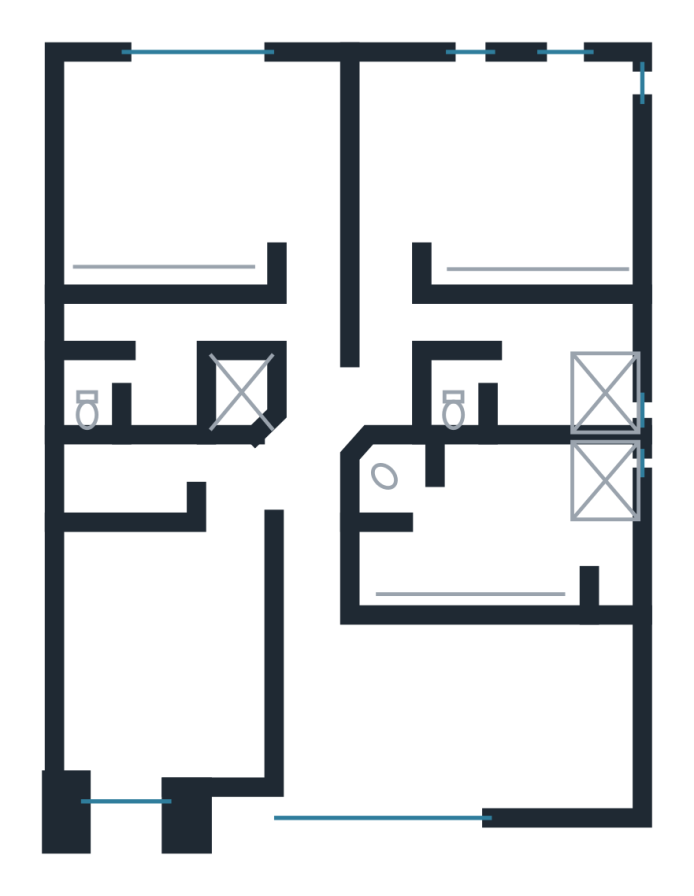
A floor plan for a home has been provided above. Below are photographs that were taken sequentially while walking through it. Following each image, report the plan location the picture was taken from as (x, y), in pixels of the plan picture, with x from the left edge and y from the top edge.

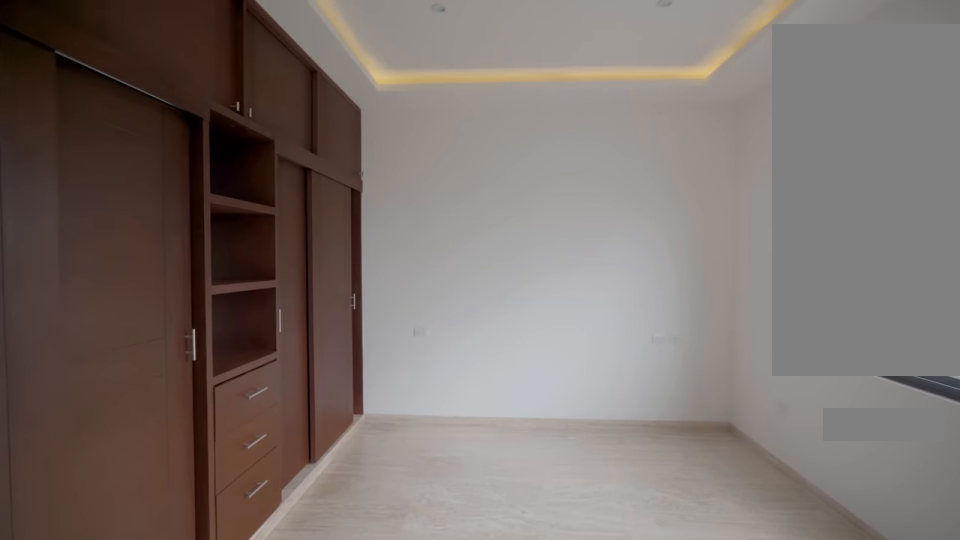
(316, 164)
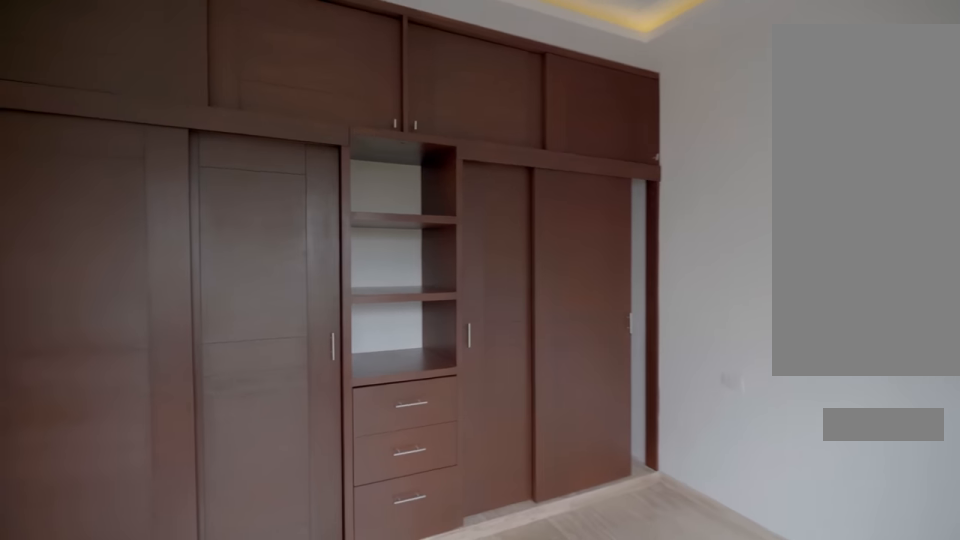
(153, 123)
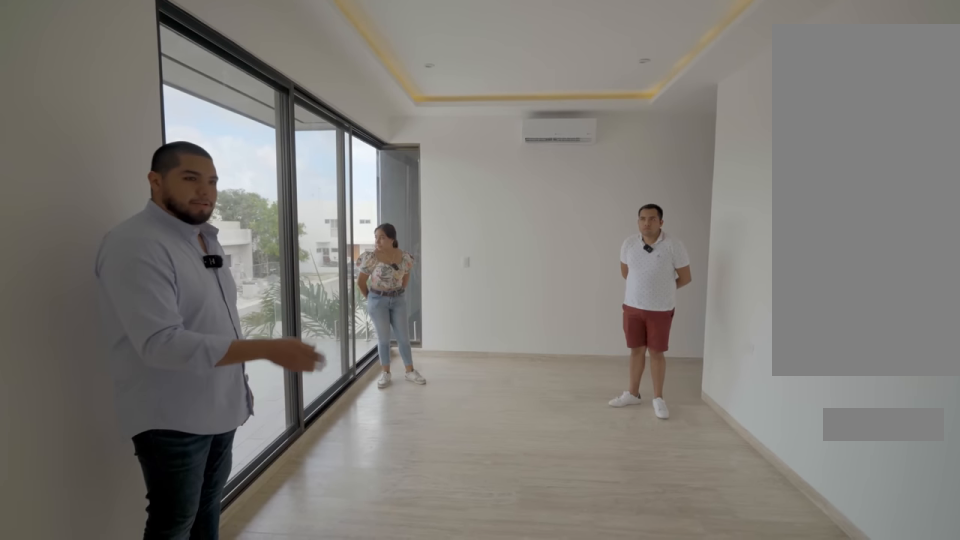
(595, 706)
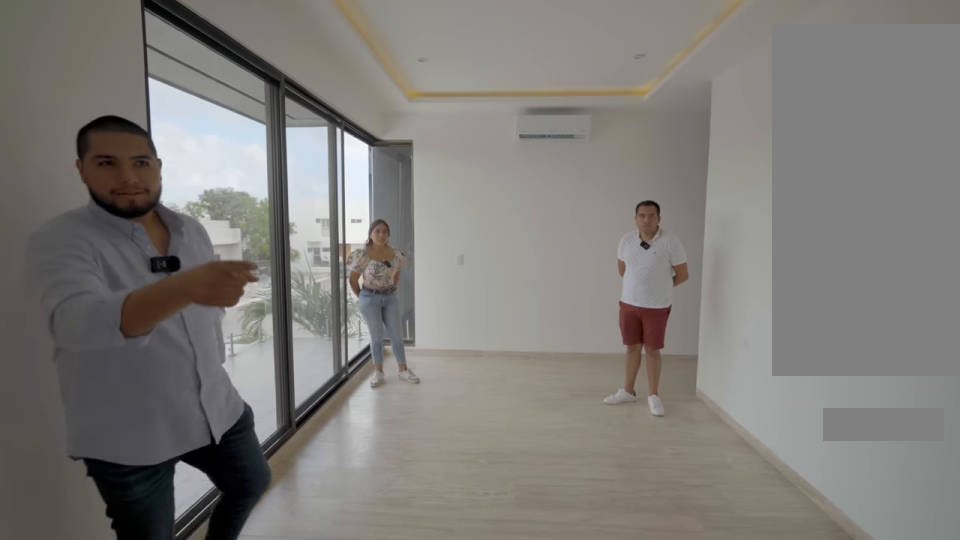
(595, 706)
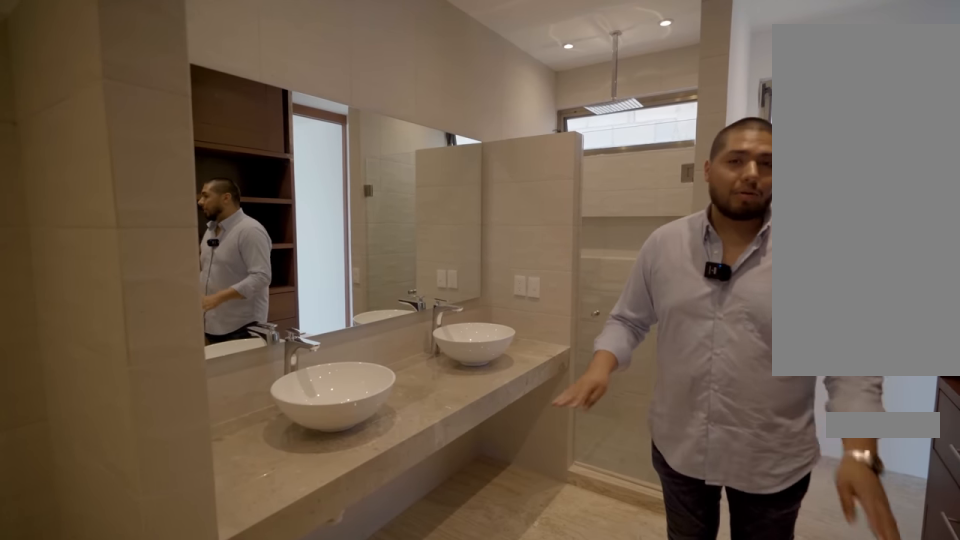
(445, 535)
